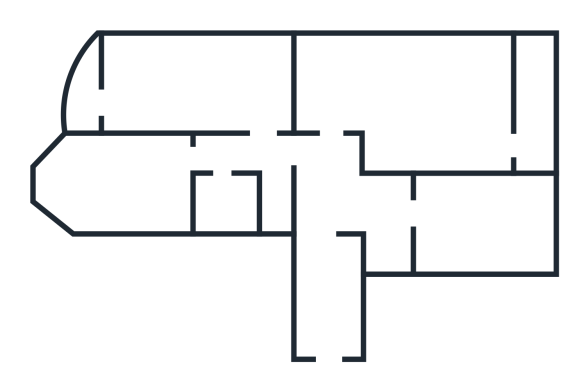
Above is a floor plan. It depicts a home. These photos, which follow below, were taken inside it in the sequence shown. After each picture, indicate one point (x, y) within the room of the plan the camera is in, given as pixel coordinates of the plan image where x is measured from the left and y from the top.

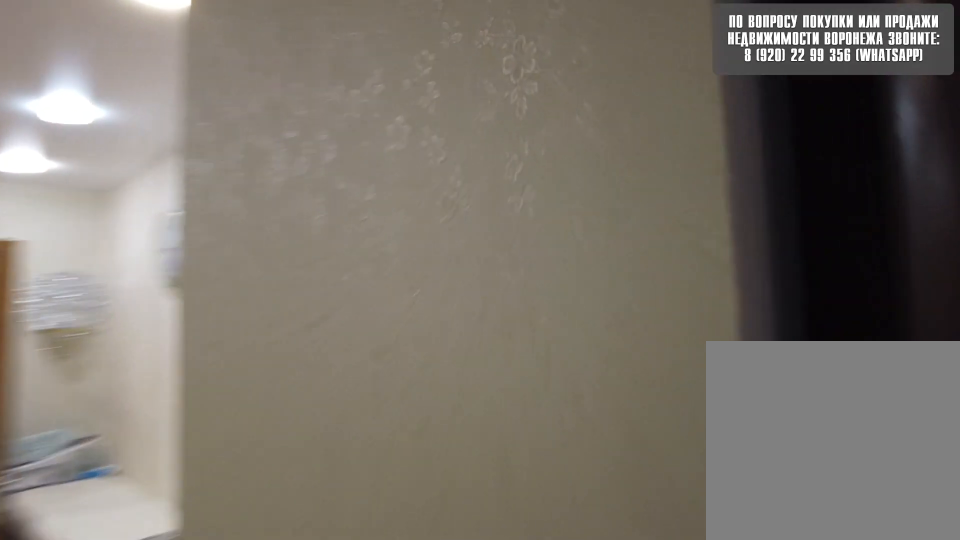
(332, 210)
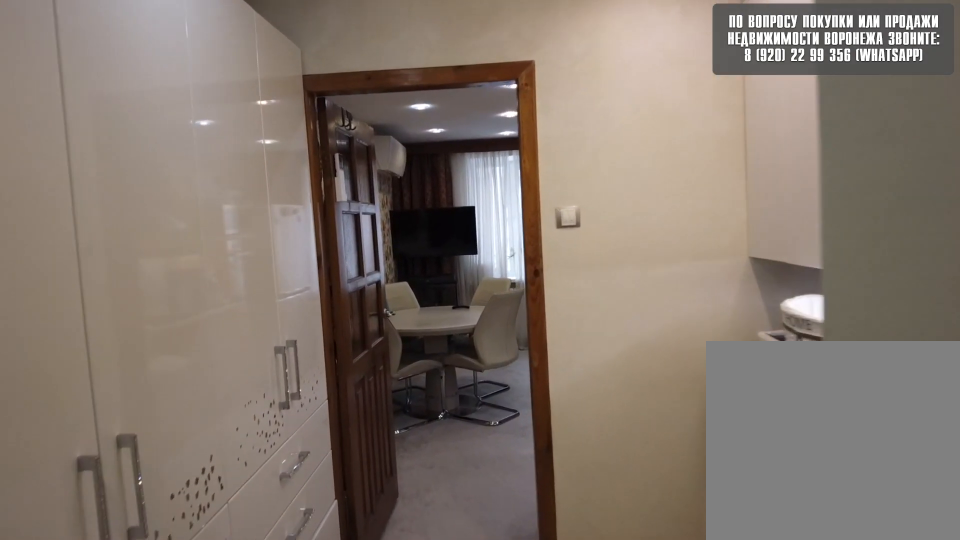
(332, 210)
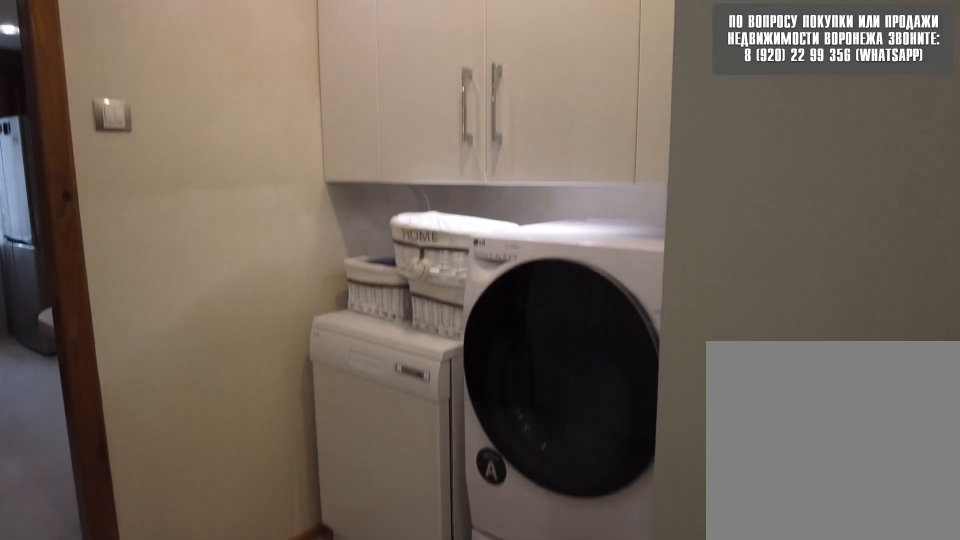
(393, 215)
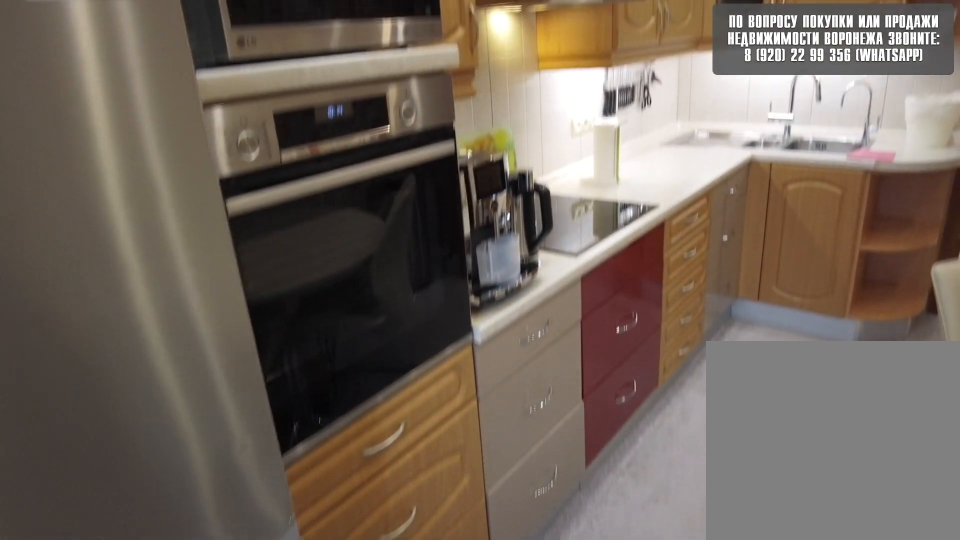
(461, 224)
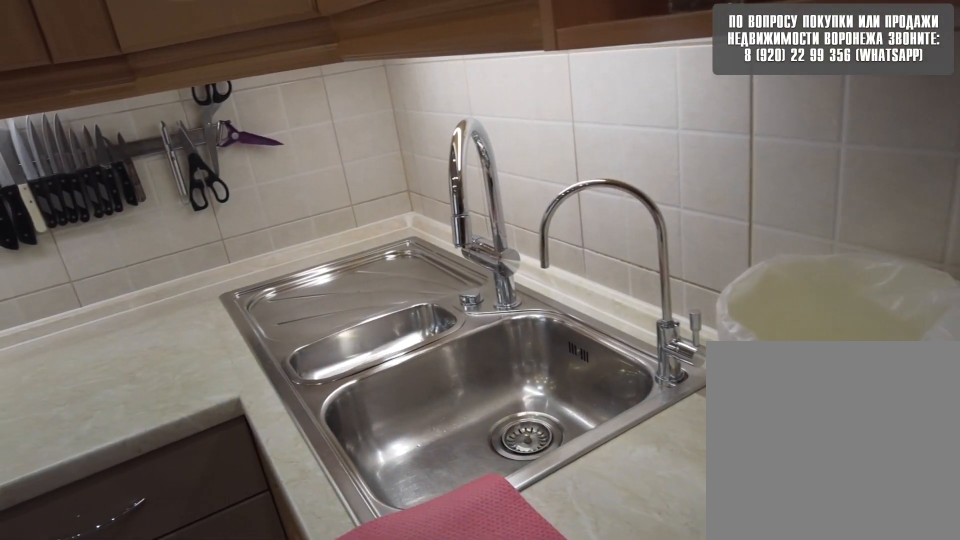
(461, 224)
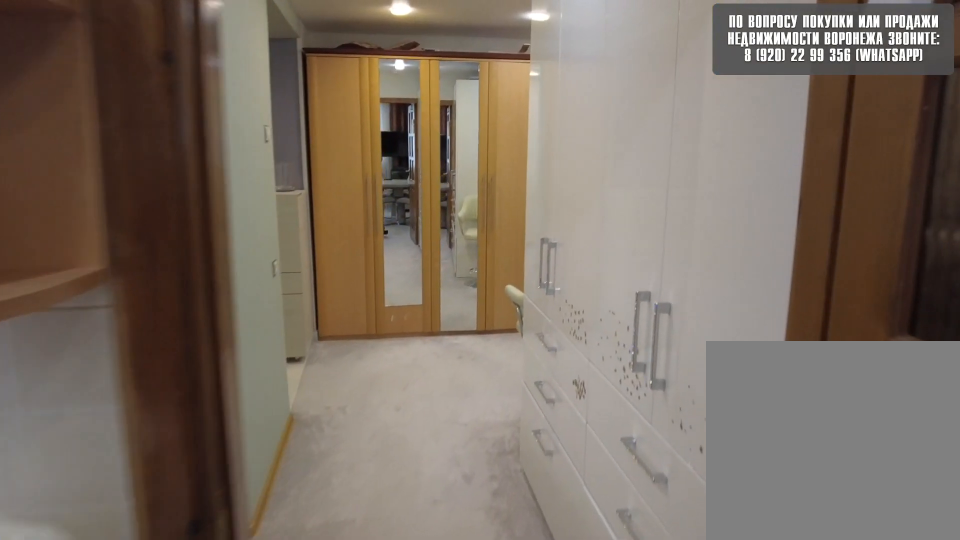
(397, 224)
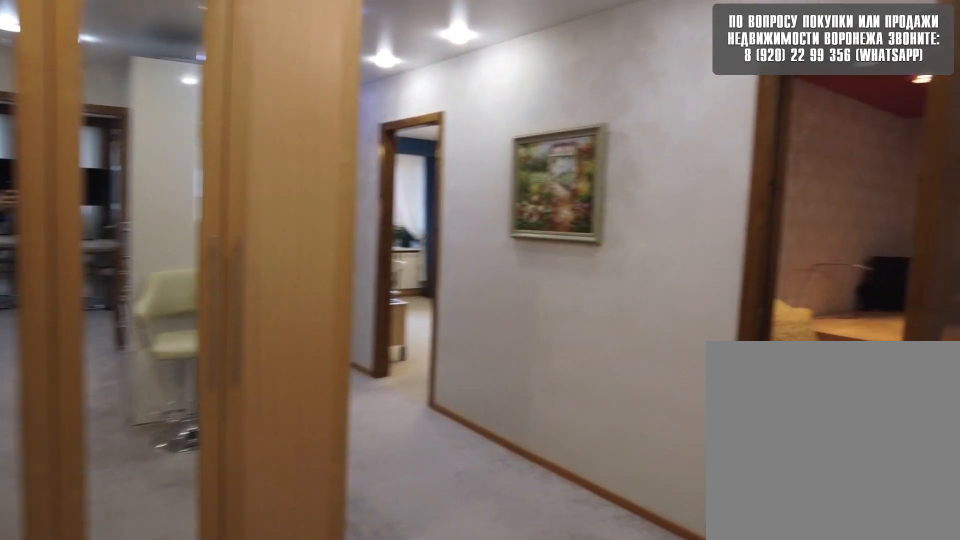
(338, 206)
